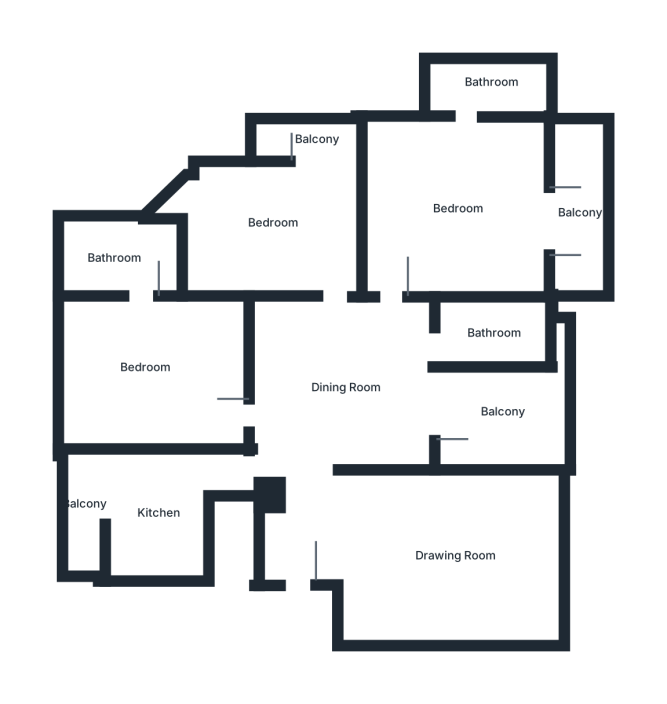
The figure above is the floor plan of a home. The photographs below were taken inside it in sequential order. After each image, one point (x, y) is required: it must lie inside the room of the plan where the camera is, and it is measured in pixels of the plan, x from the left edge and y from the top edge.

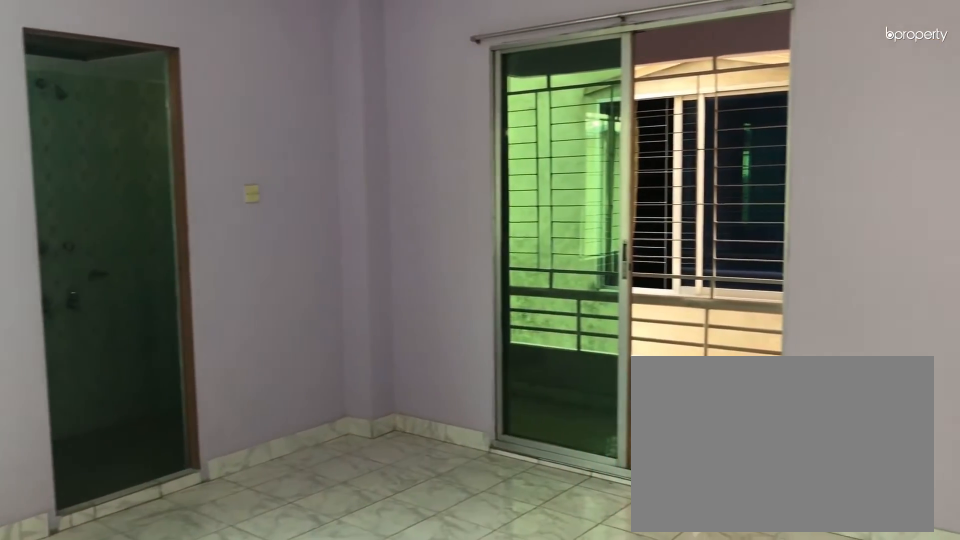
(453, 206)
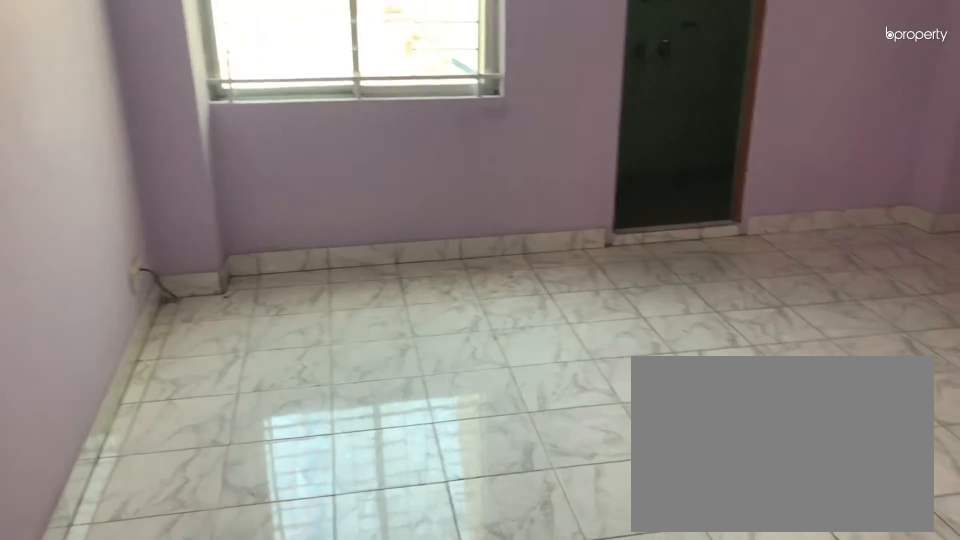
(453, 206)
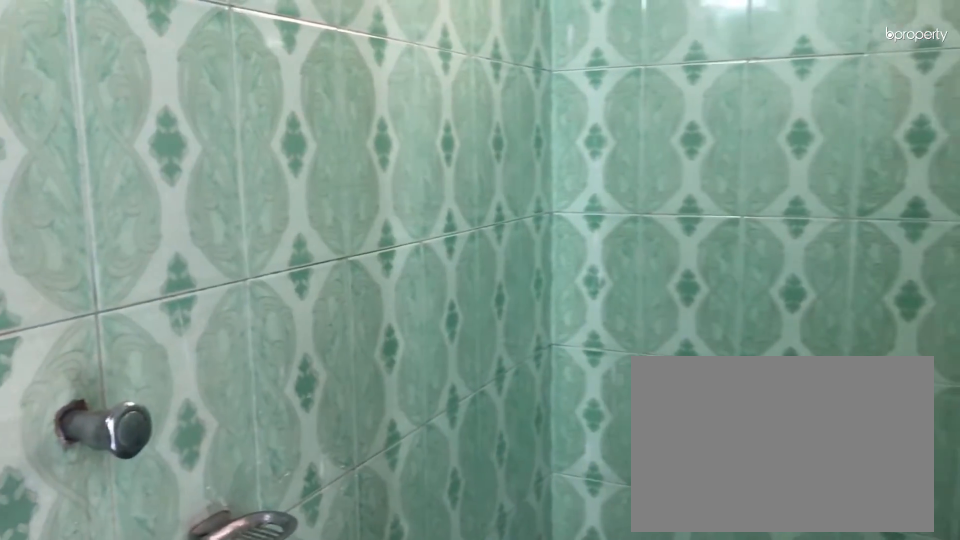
(490, 86)
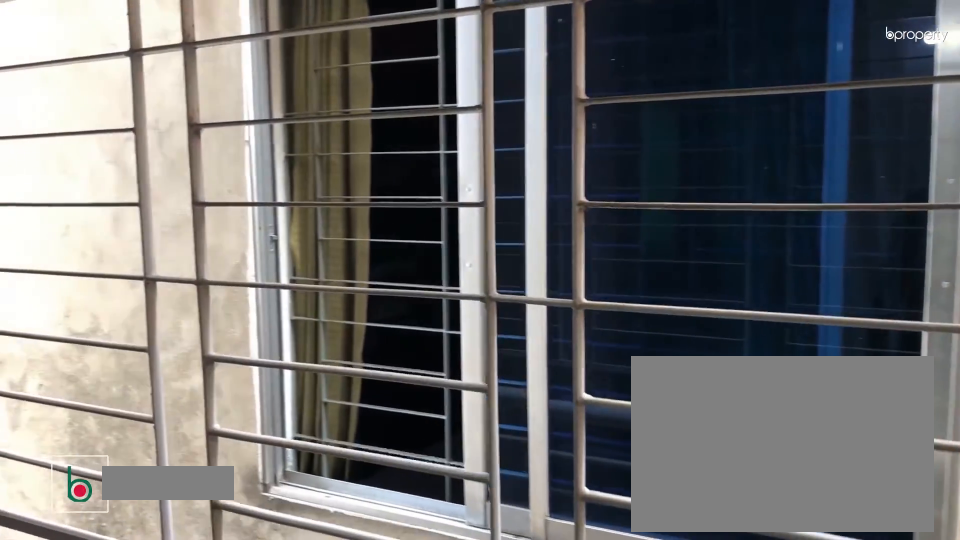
(586, 210)
